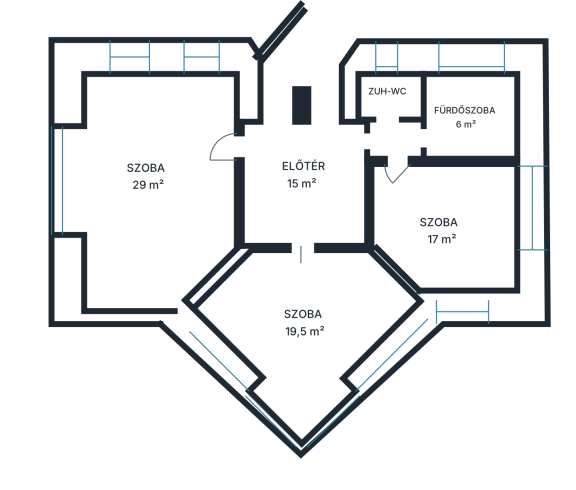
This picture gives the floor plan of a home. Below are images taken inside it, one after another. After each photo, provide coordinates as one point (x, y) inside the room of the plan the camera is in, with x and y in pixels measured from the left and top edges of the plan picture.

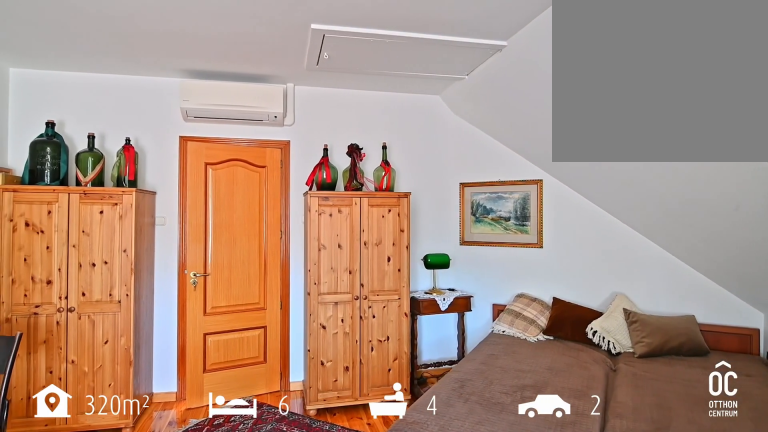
(450, 229)
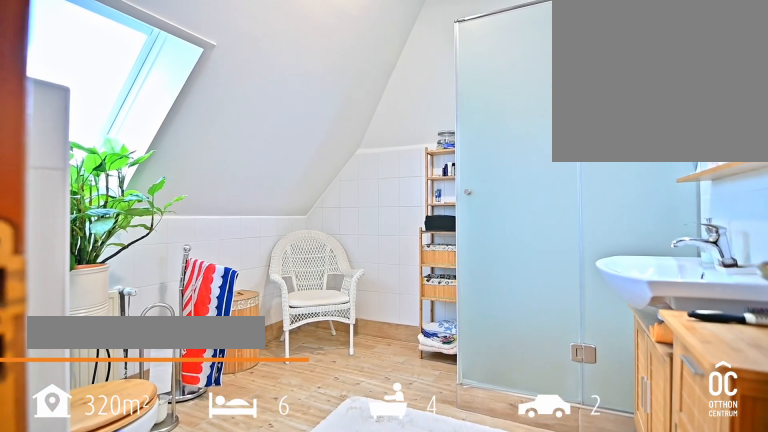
(468, 117)
